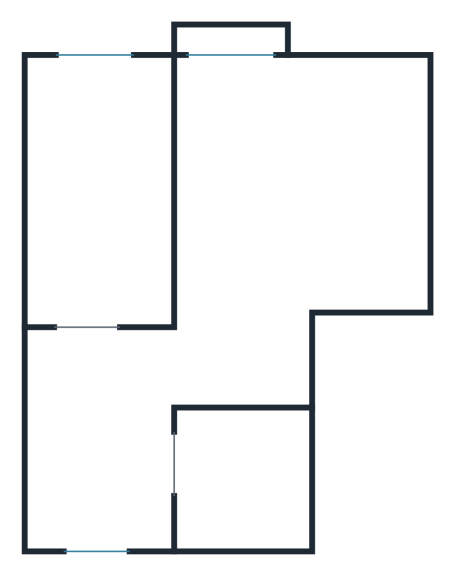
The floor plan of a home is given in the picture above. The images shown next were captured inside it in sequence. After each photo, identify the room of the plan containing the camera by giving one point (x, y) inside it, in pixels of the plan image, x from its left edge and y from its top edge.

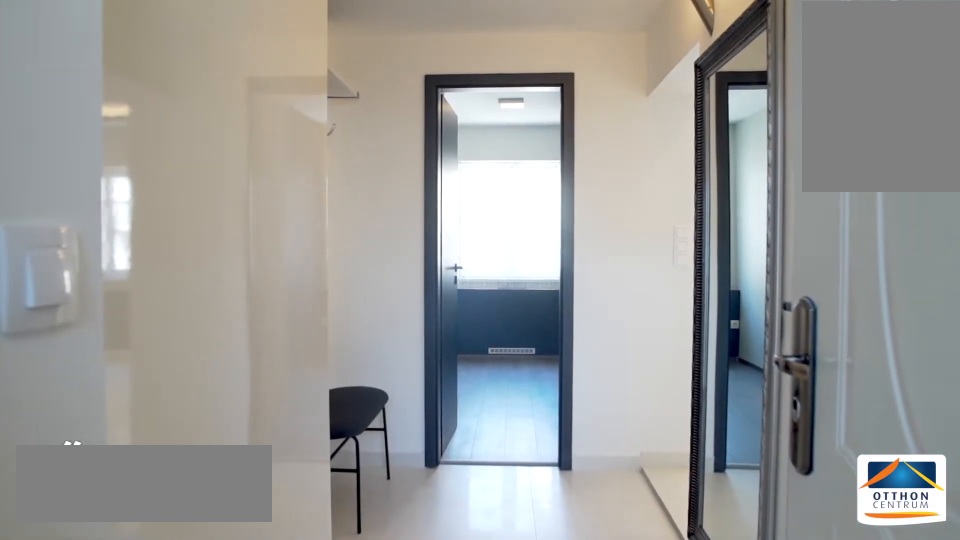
(96, 474)
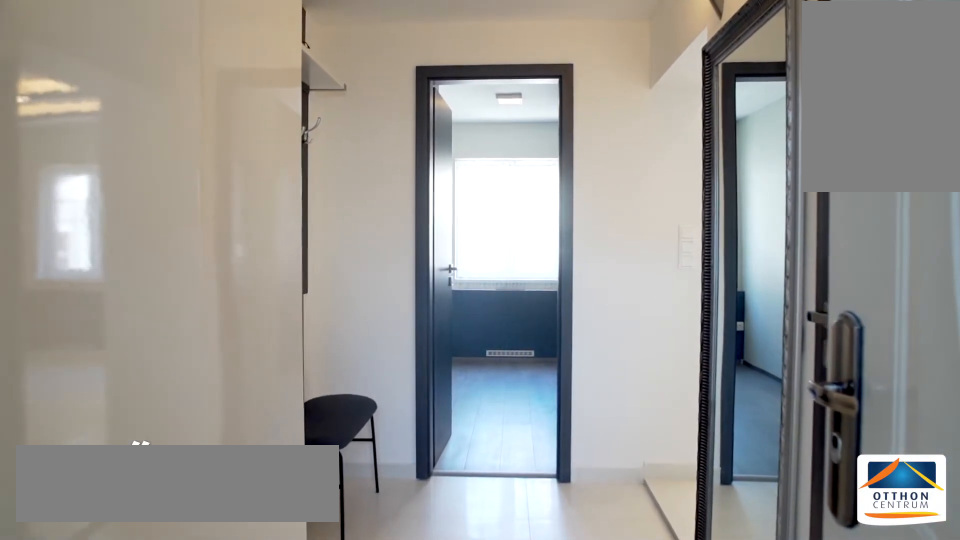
(96, 474)
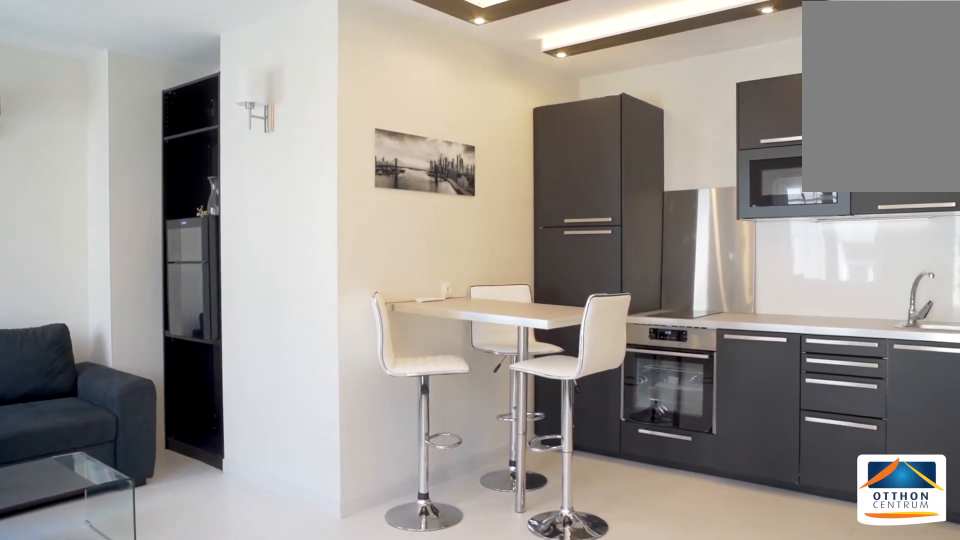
(273, 208)
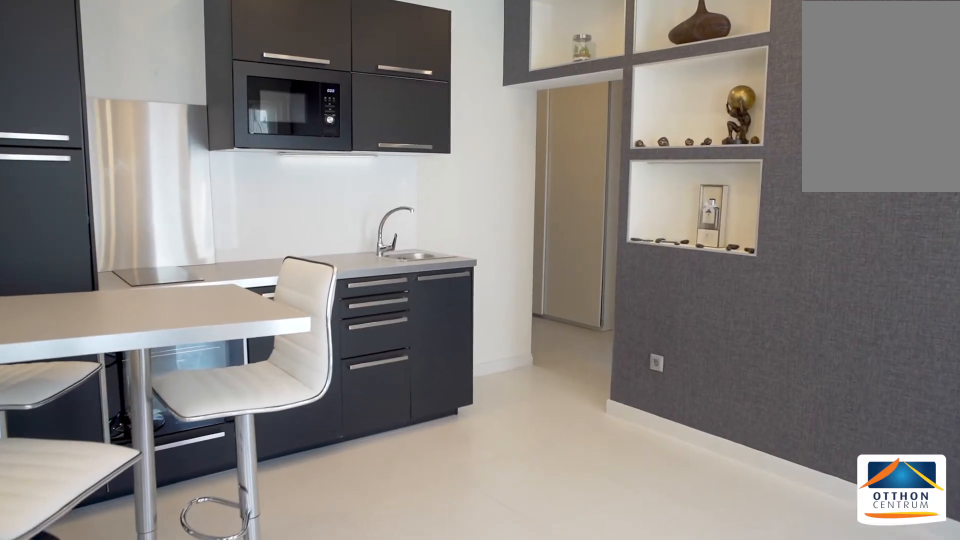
(273, 209)
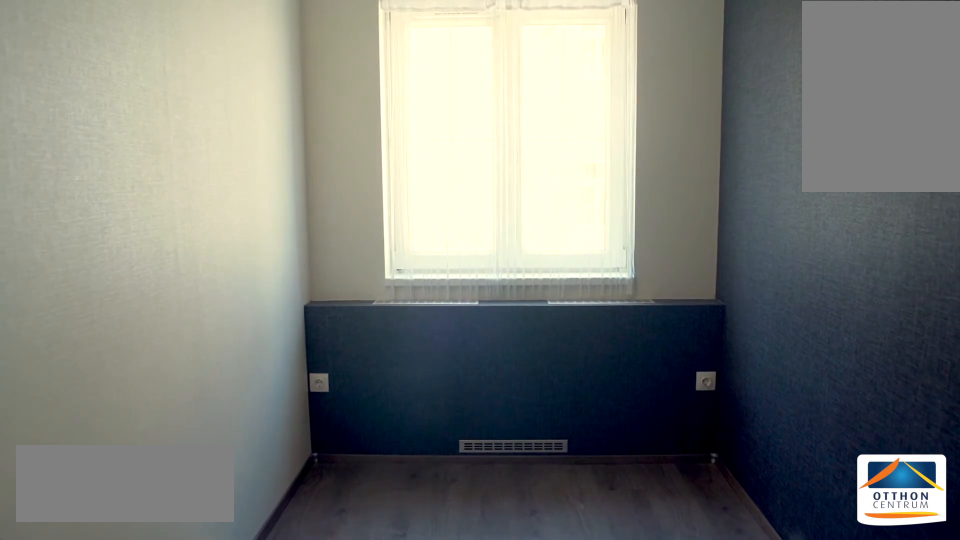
(99, 201)
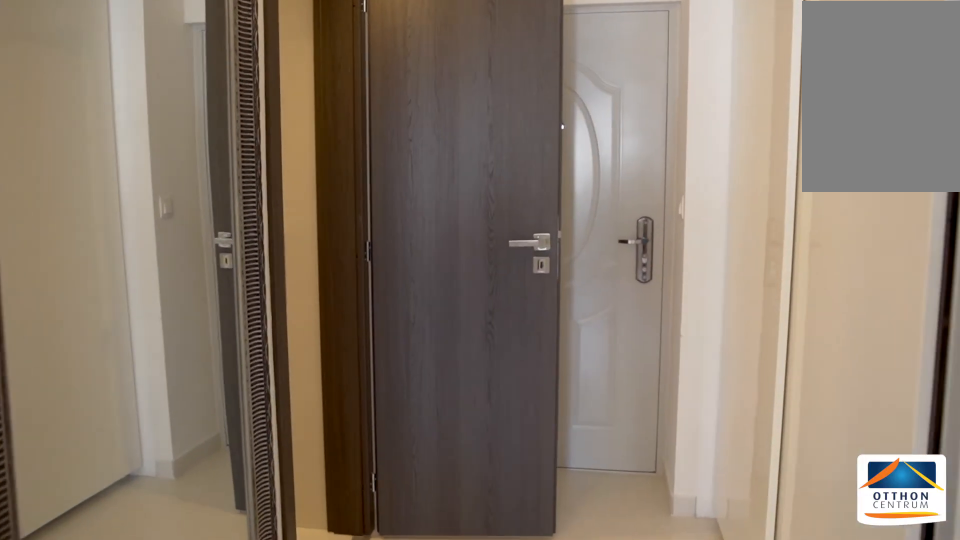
(99, 439)
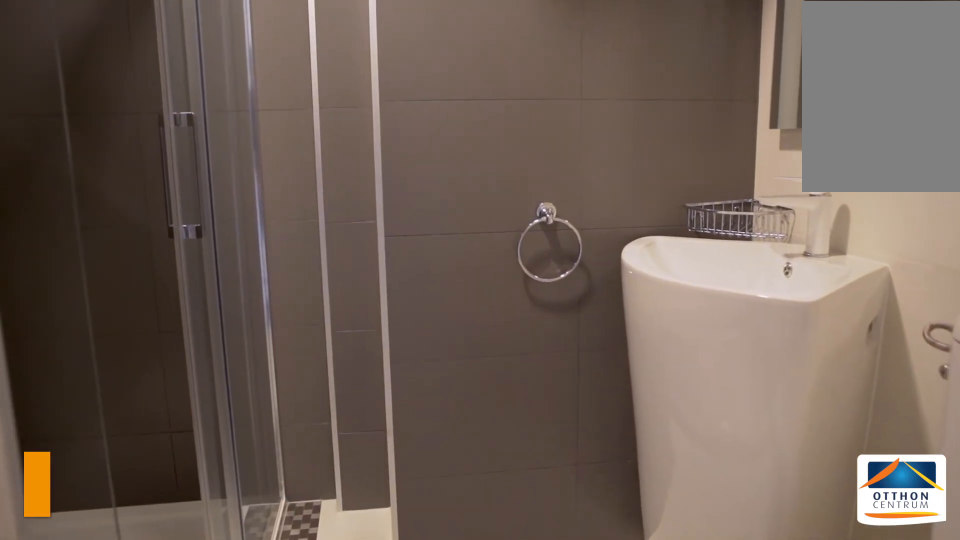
(243, 477)
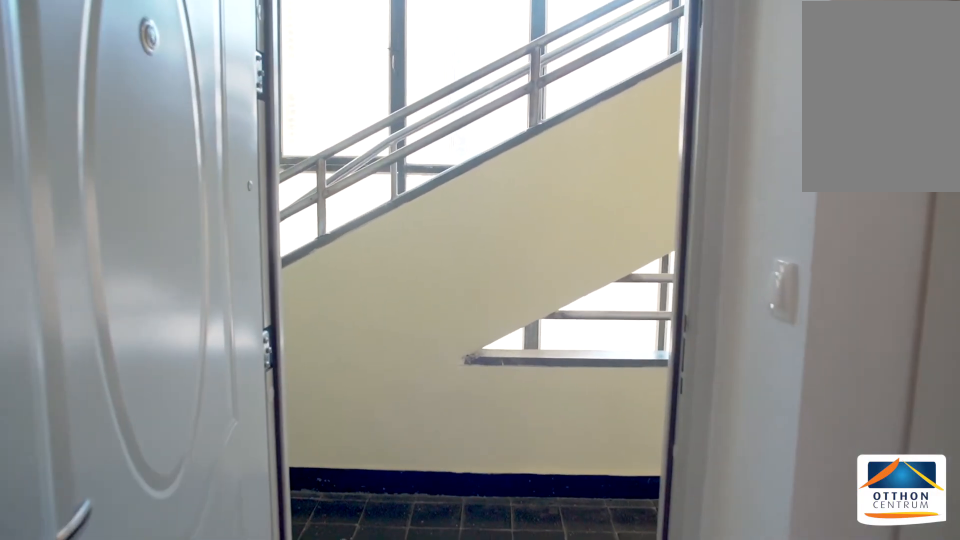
(94, 456)
